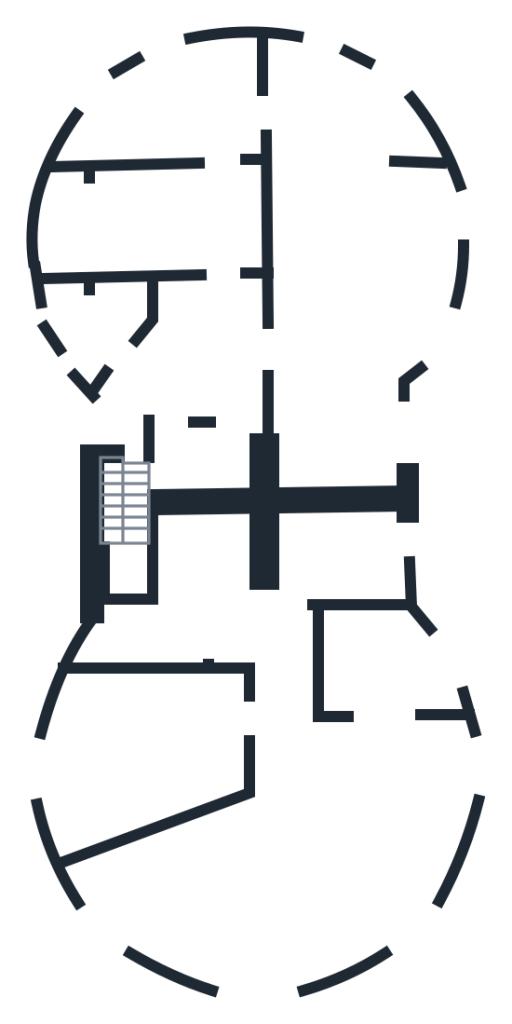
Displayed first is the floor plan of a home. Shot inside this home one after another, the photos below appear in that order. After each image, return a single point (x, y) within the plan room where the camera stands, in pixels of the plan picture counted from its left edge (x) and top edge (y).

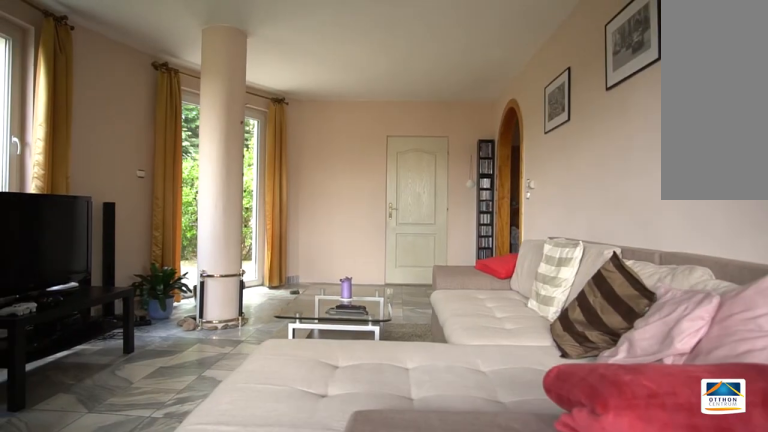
(366, 244)
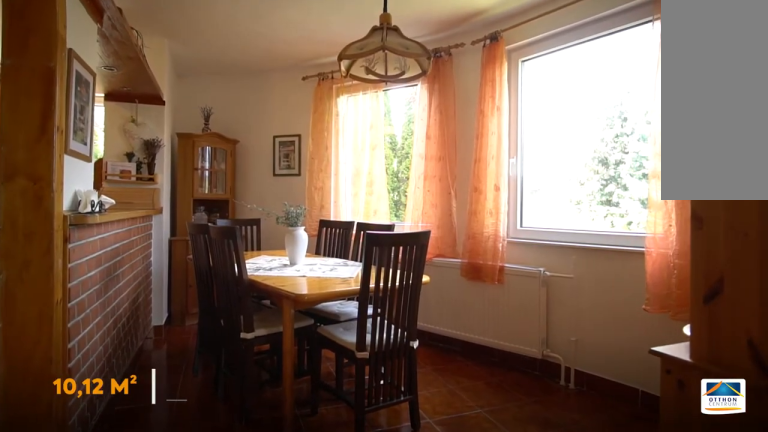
(187, 98)
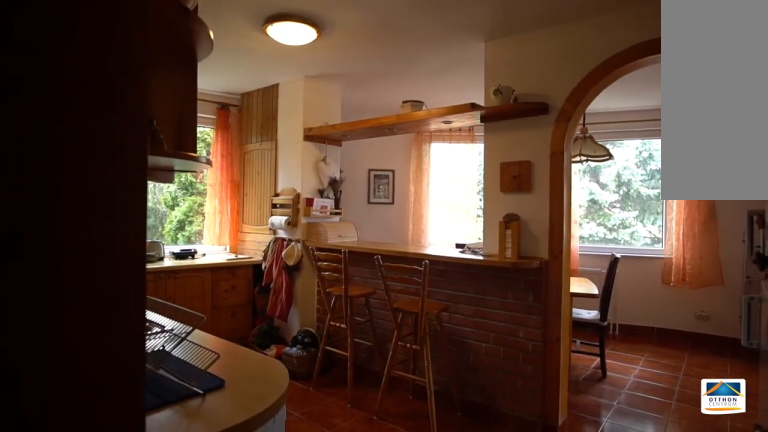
(165, 222)
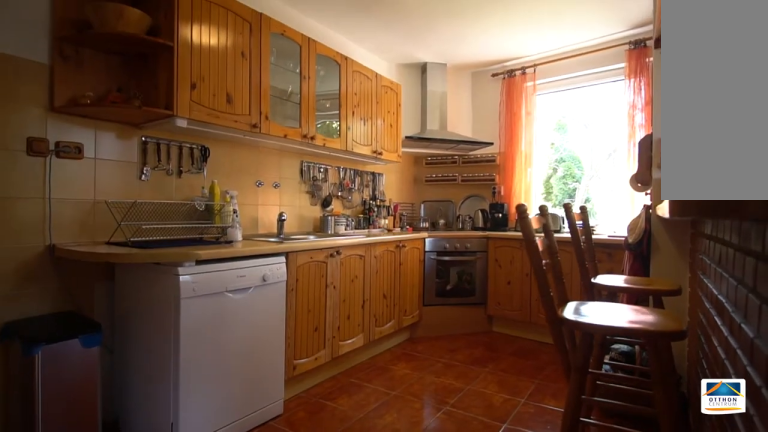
(164, 222)
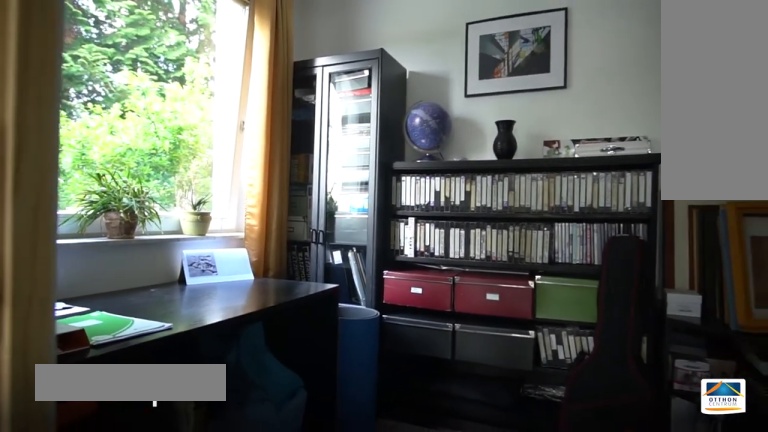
(341, 453)
